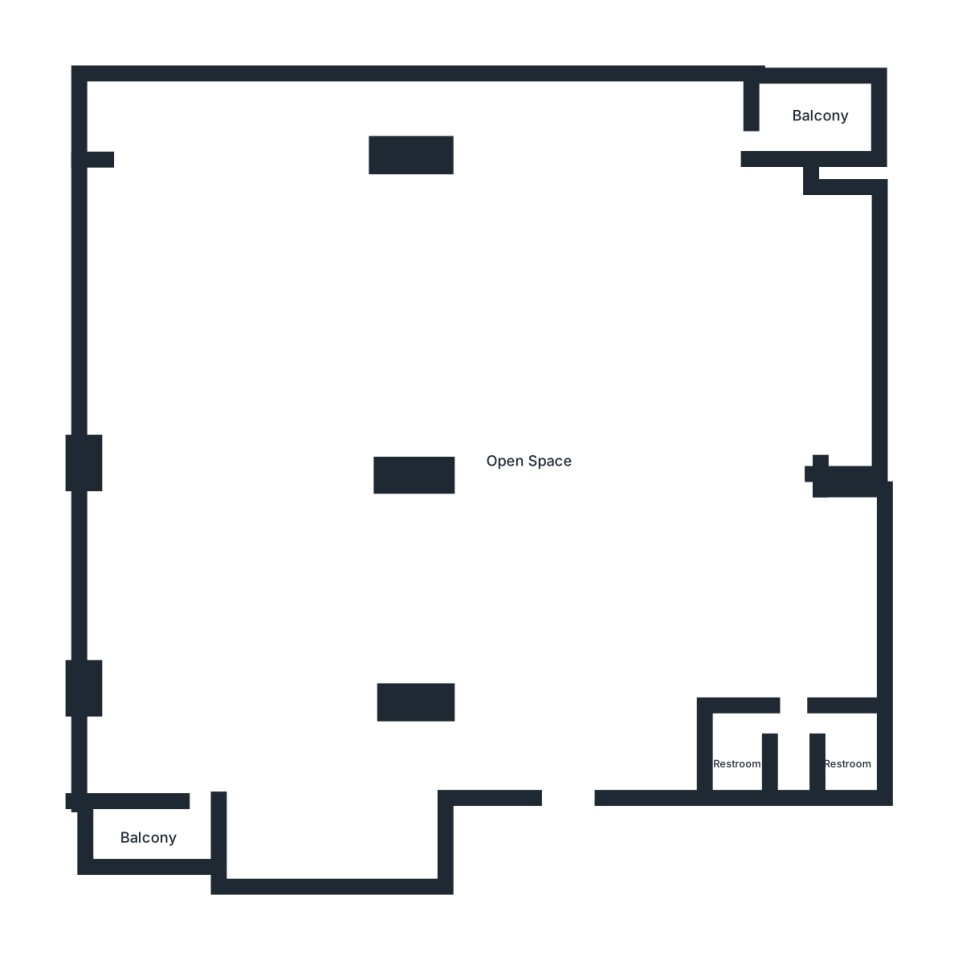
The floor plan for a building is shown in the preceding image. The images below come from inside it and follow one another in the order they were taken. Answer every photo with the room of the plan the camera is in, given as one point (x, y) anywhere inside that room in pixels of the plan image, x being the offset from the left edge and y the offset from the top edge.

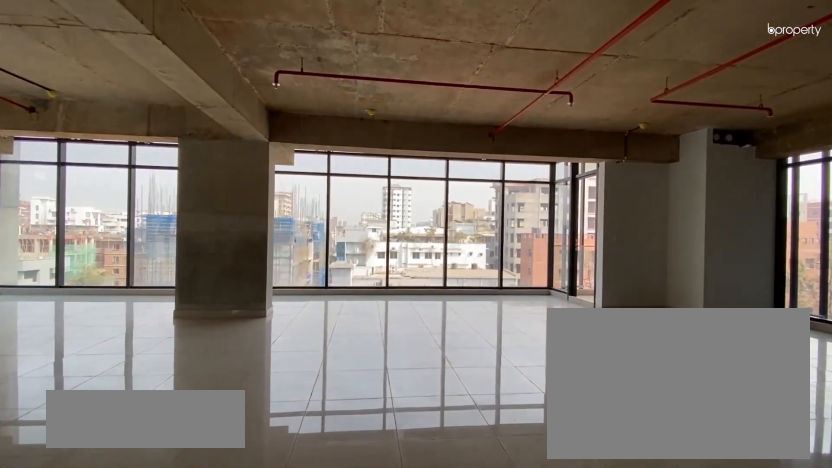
(530, 235)
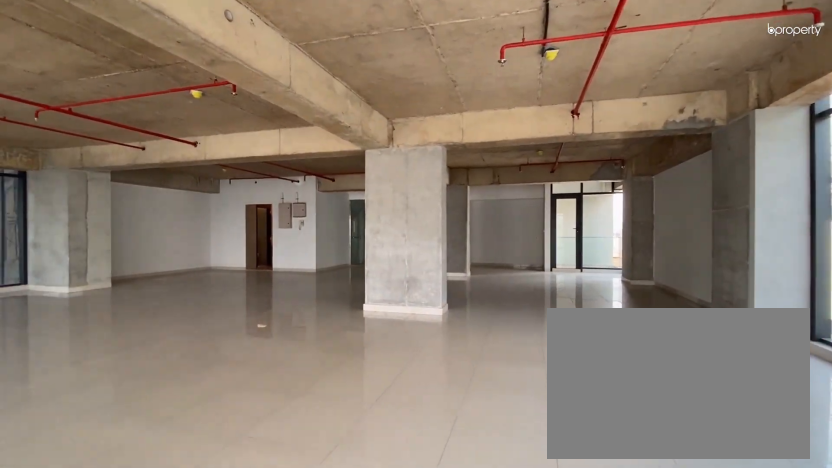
(308, 360)
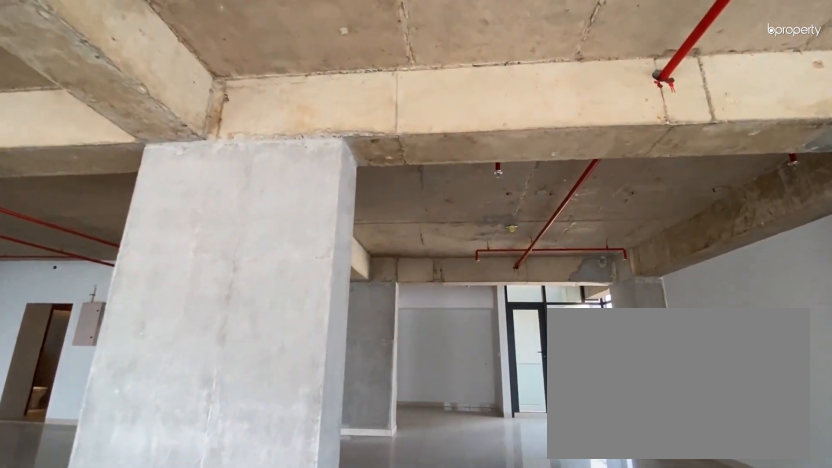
(282, 670)
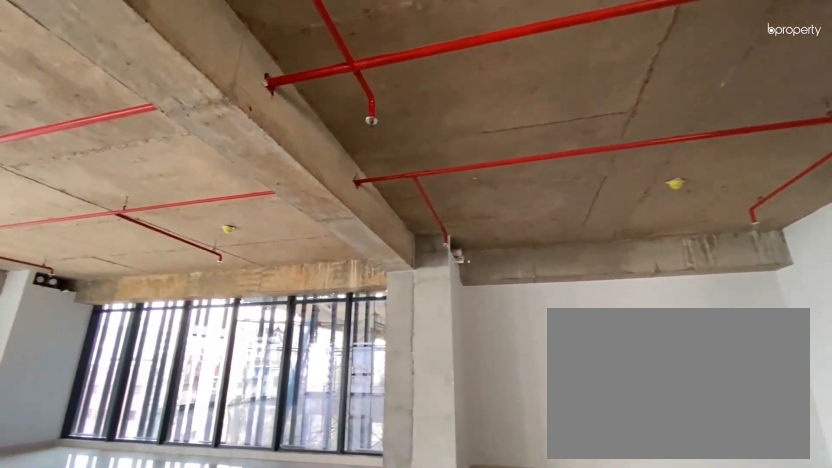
(282, 670)
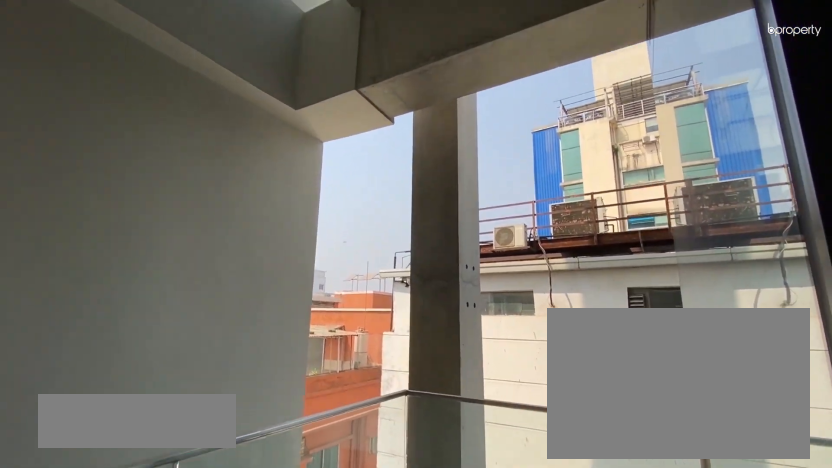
(147, 837)
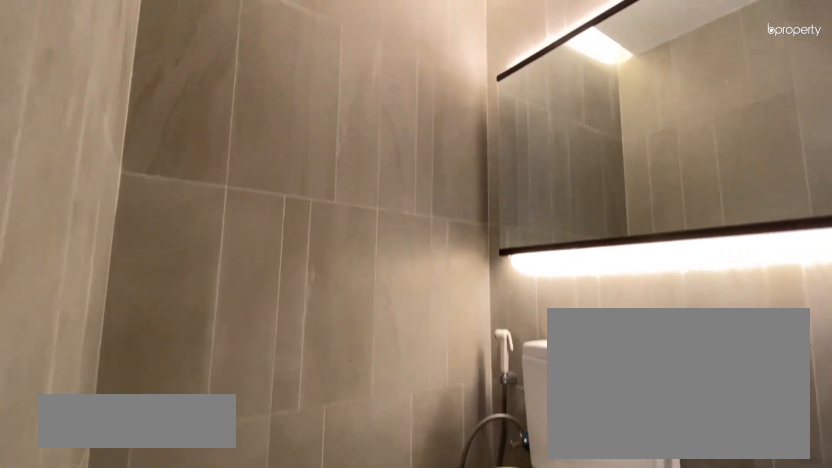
(735, 761)
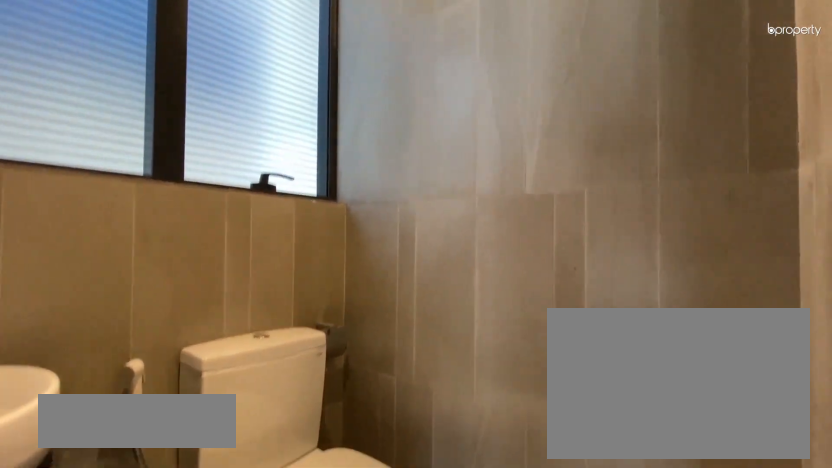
(844, 764)
